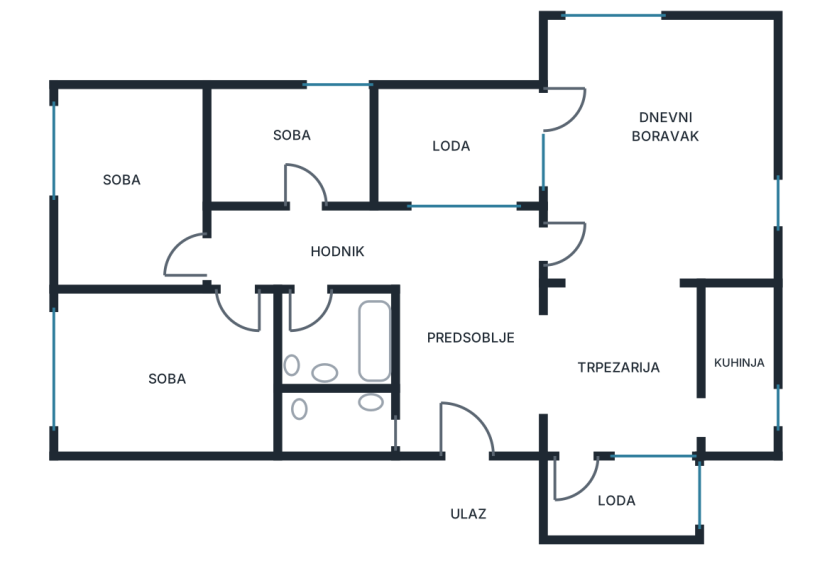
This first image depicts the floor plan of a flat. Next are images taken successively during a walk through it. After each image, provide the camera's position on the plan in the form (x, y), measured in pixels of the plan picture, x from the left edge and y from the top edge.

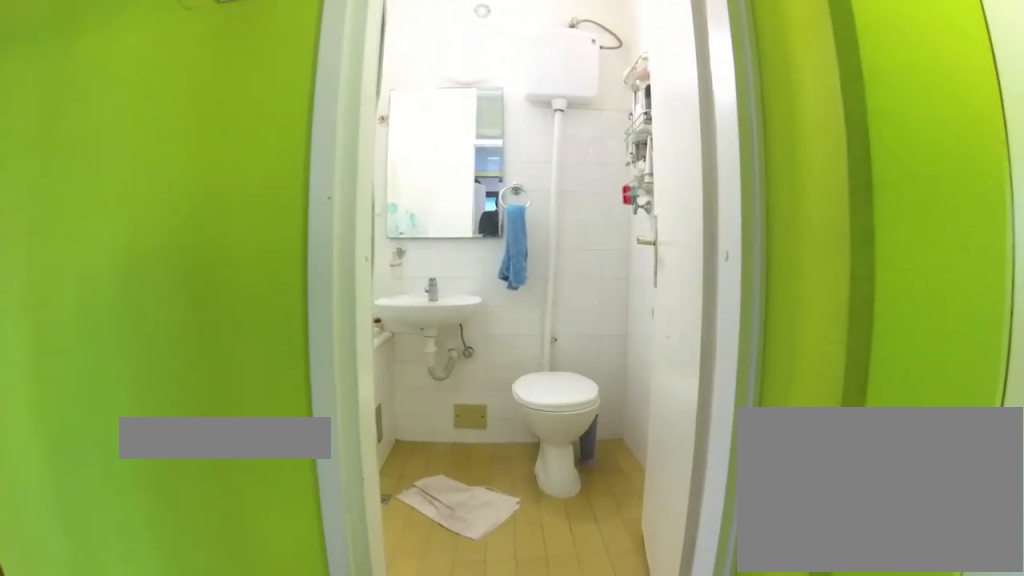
(319, 225)
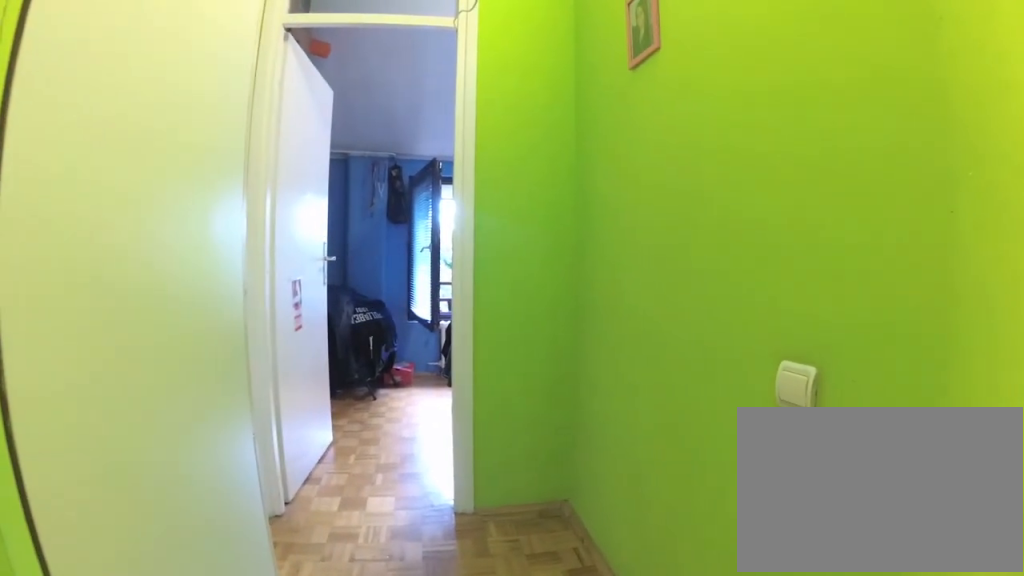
(329, 246)
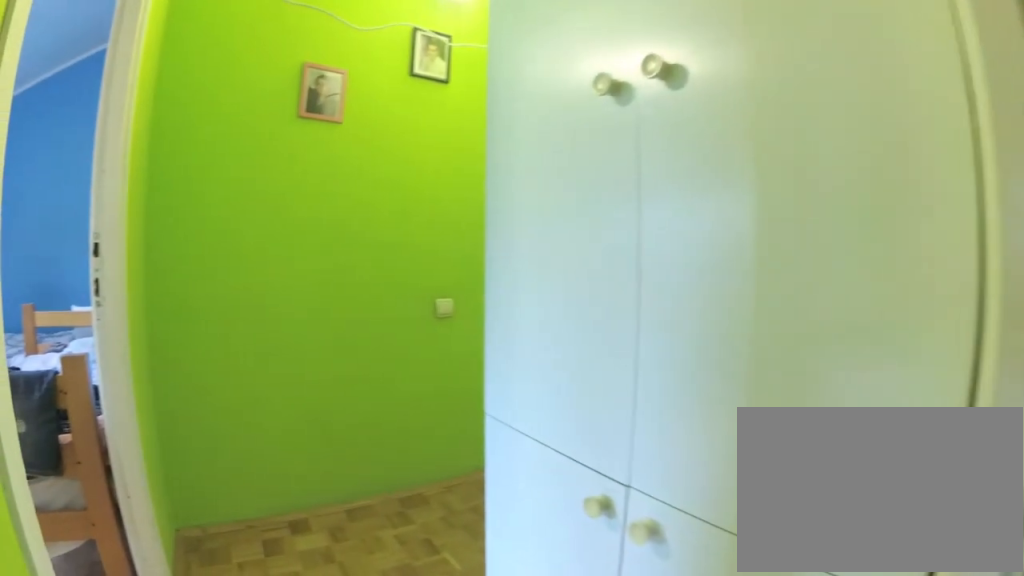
(225, 342)
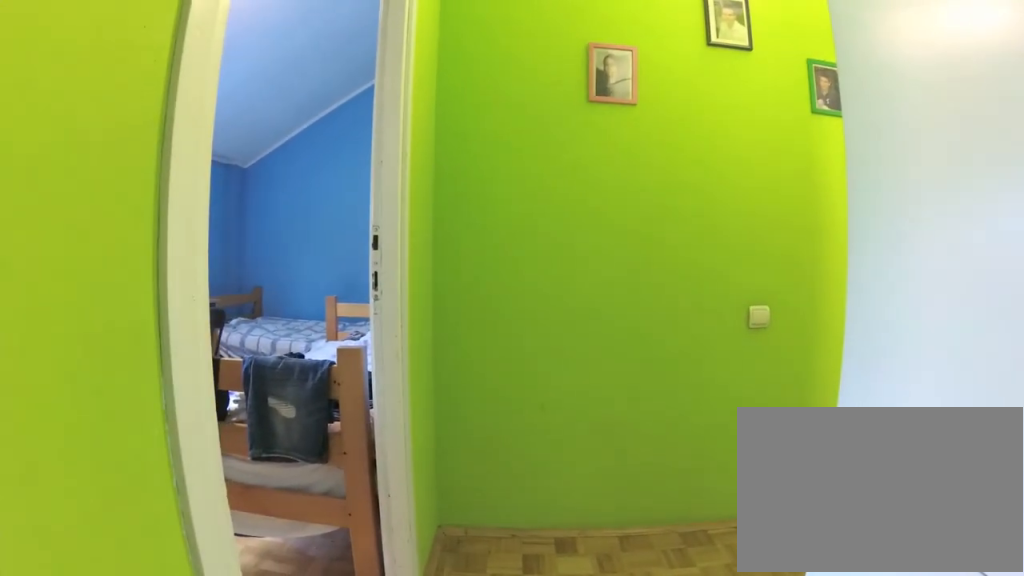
(238, 314)
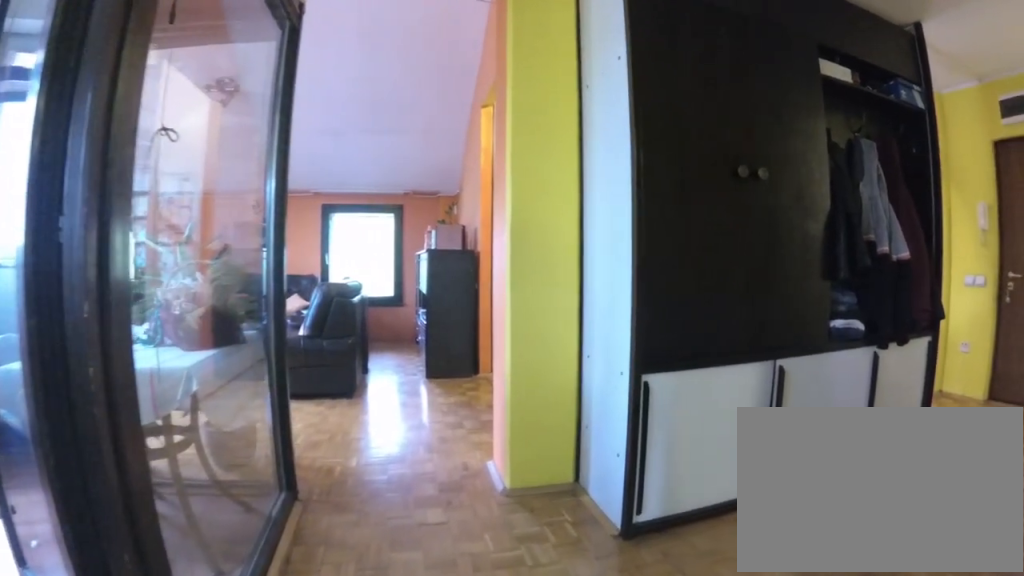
(384, 239)
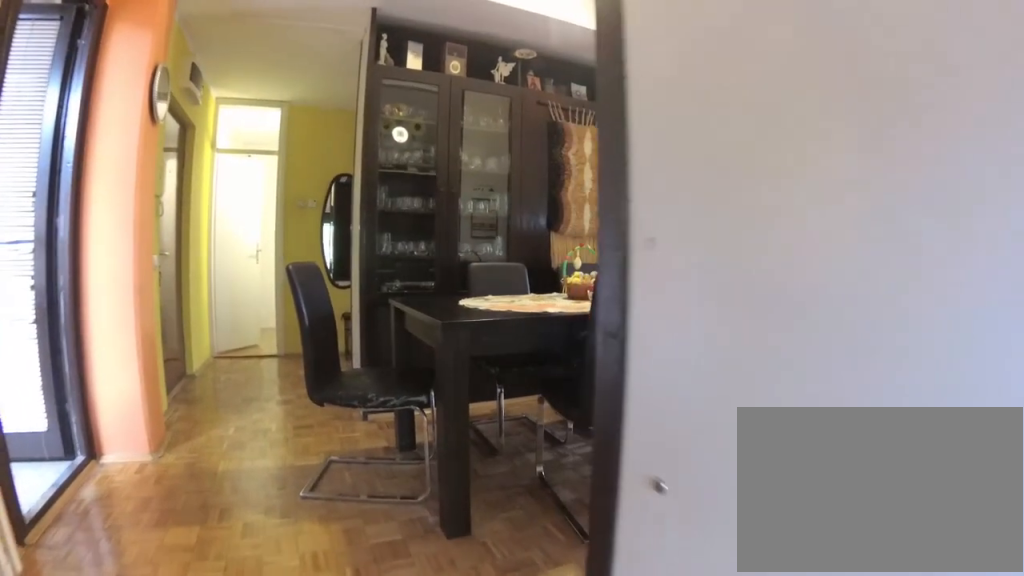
(735, 430)
